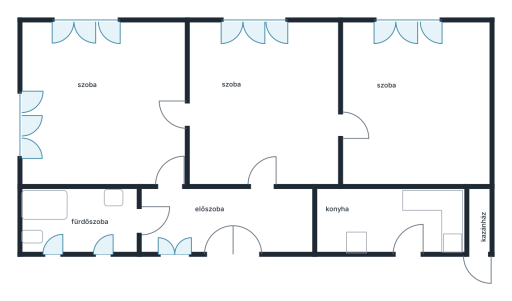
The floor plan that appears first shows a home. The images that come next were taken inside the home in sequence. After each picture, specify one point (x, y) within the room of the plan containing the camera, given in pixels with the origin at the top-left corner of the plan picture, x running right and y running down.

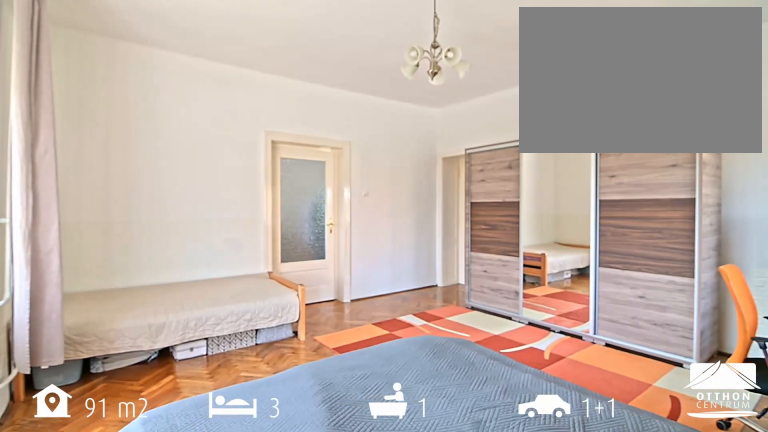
(104, 108)
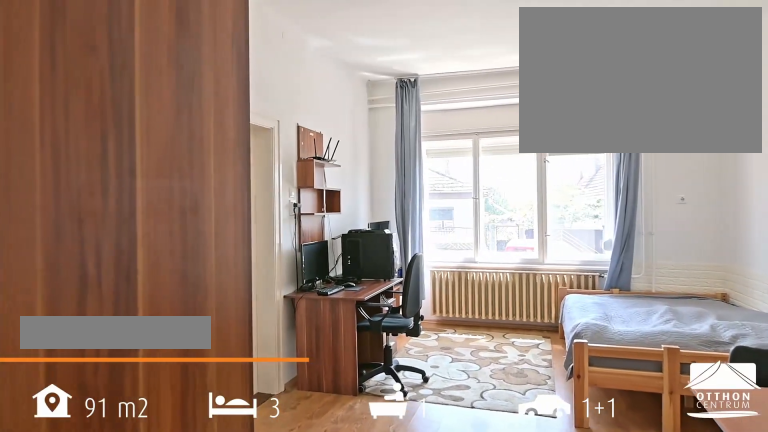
(259, 110)
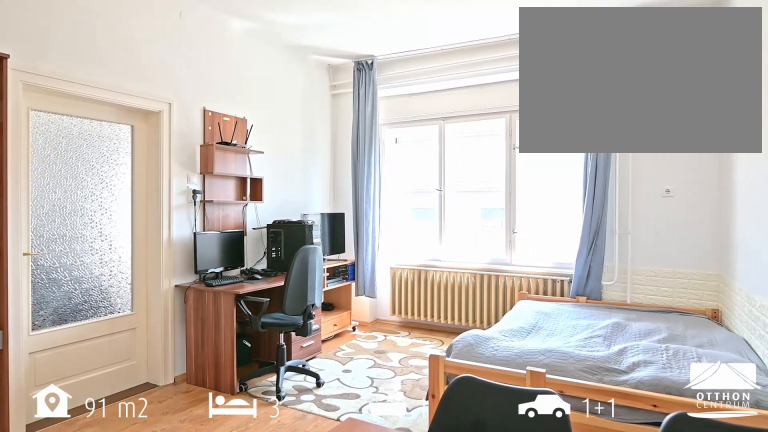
(259, 110)
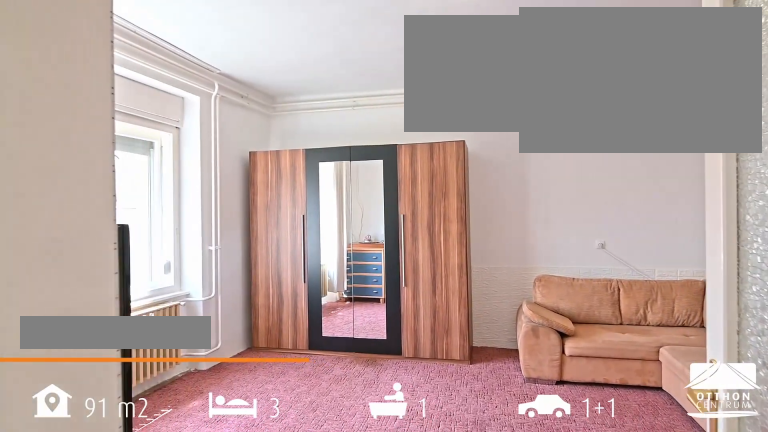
(418, 105)
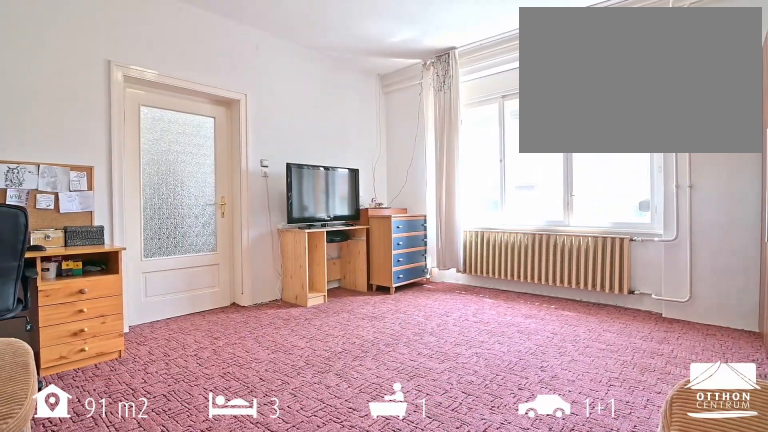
(418, 105)
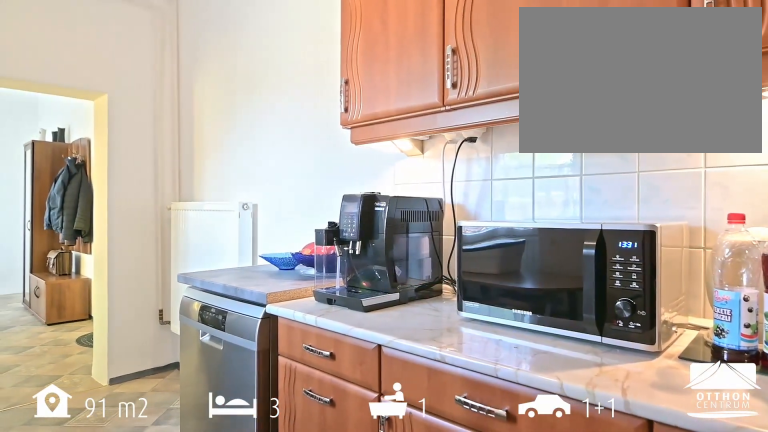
(386, 223)
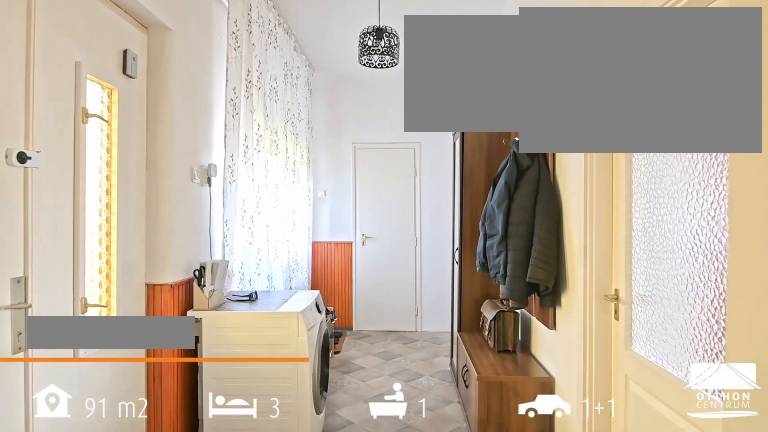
(222, 218)
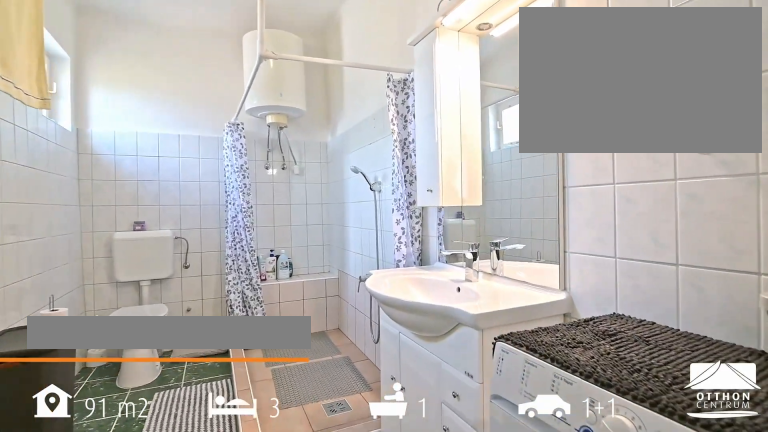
(93, 223)
